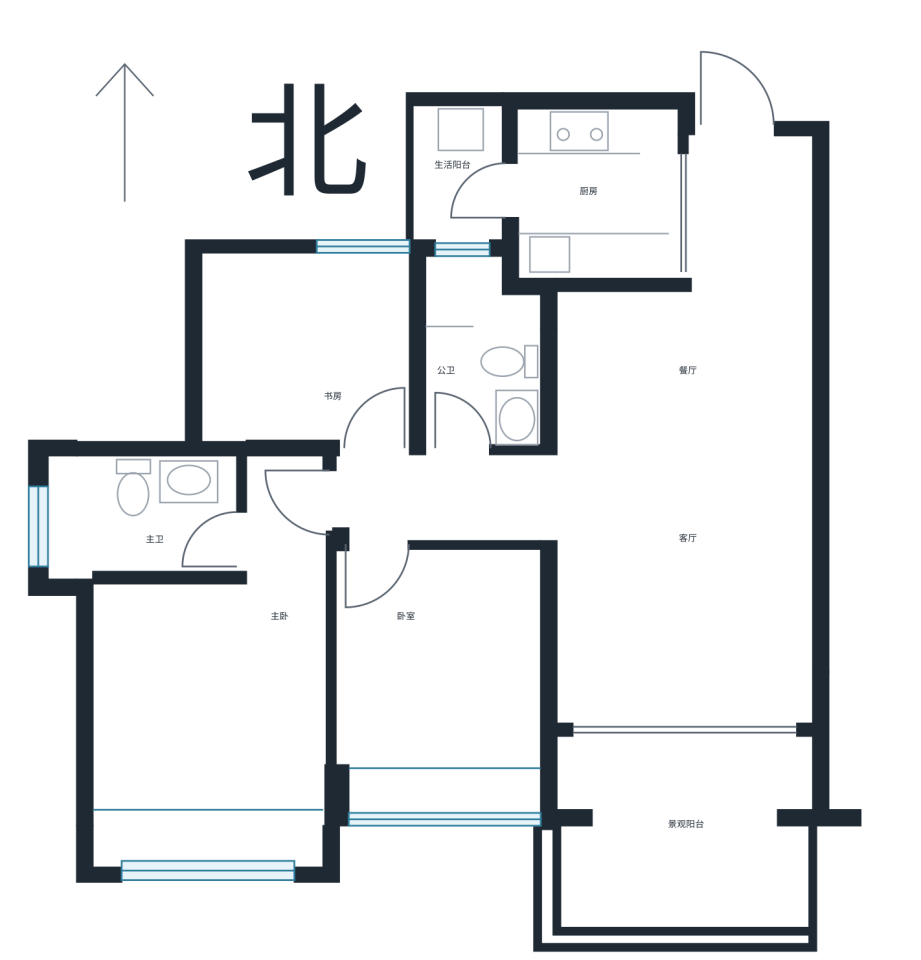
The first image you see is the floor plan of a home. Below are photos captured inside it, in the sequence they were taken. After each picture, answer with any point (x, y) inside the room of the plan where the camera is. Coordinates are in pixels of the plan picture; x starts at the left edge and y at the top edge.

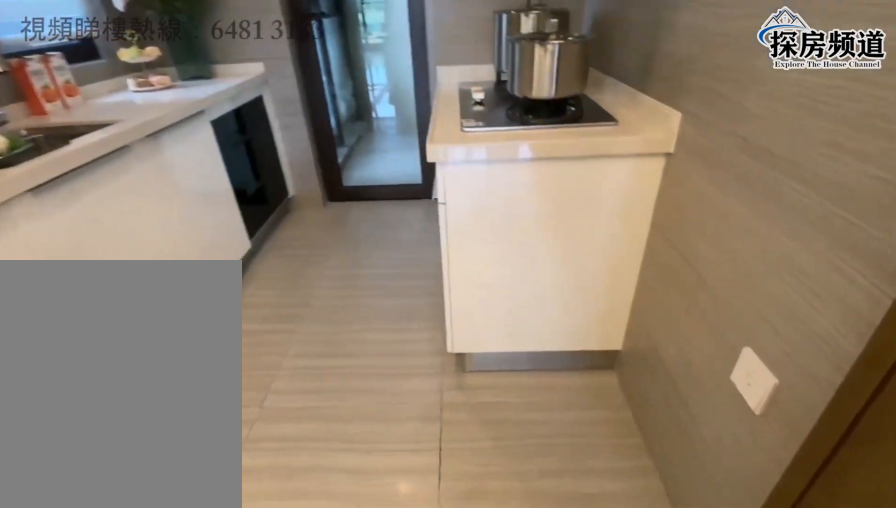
(621, 211)
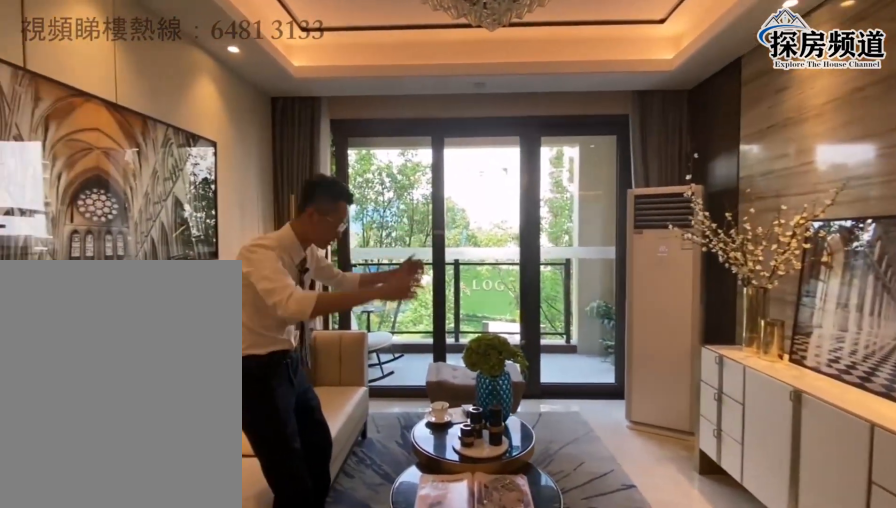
(683, 583)
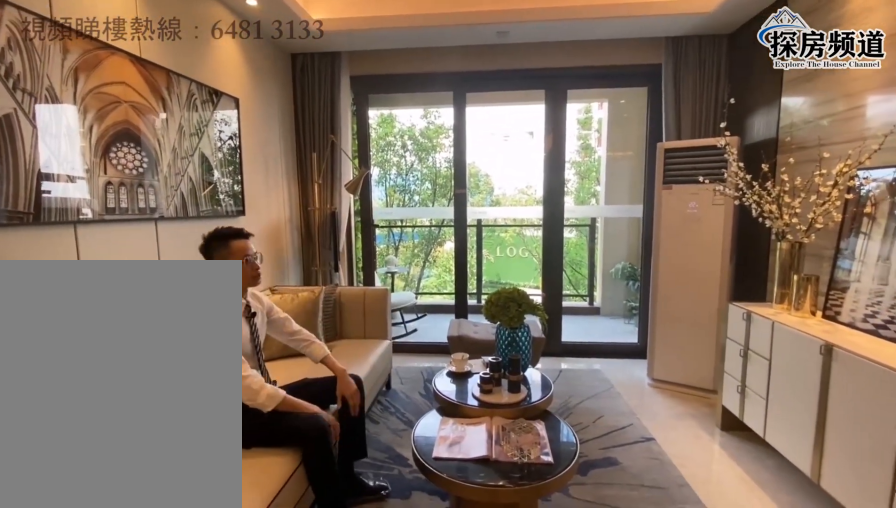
(683, 583)
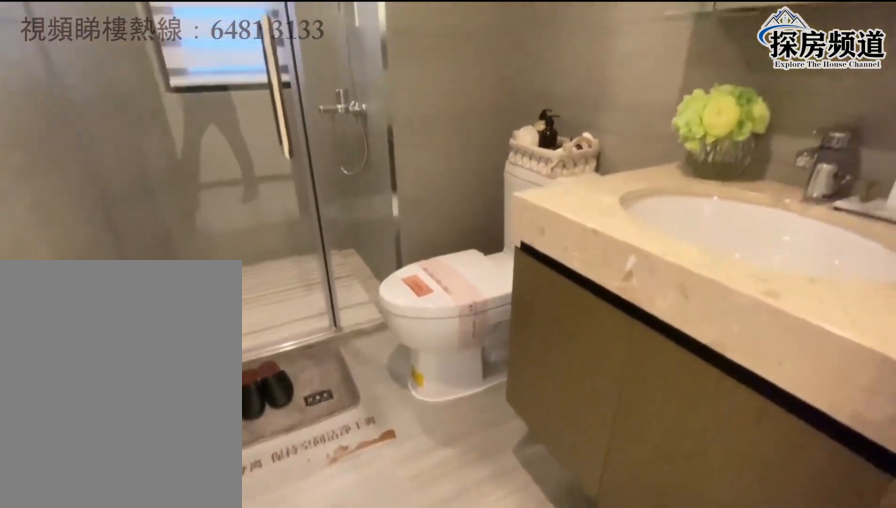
(482, 380)
